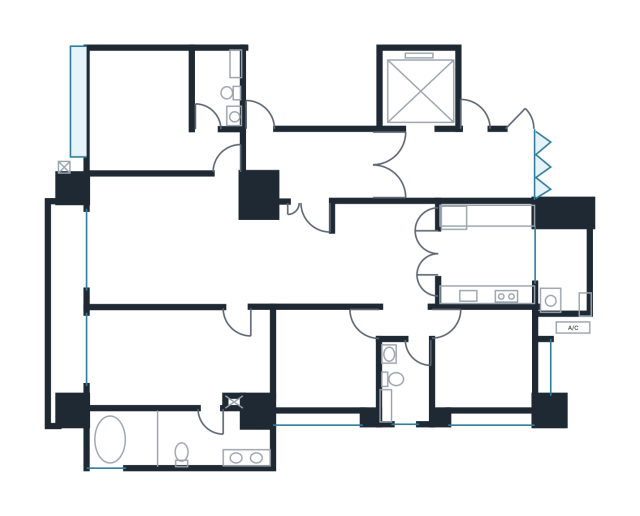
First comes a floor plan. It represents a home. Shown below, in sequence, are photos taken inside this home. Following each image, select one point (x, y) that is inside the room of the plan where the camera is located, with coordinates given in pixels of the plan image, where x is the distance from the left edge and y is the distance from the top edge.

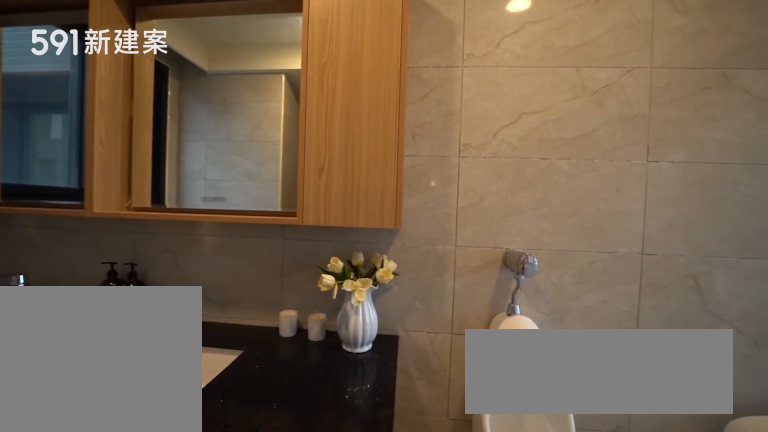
(172, 441)
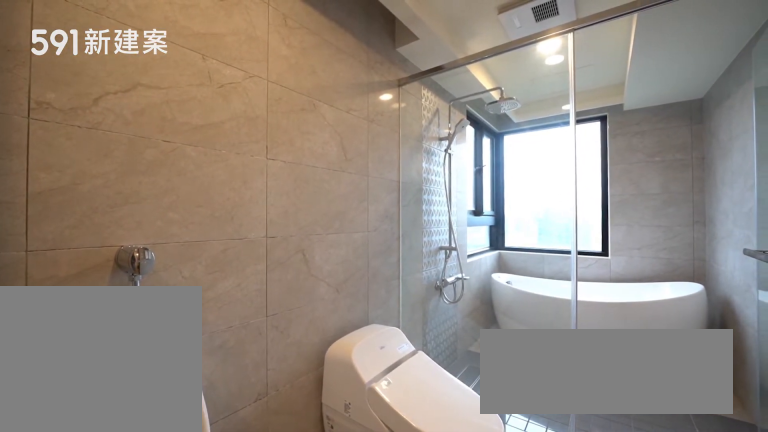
(172, 441)
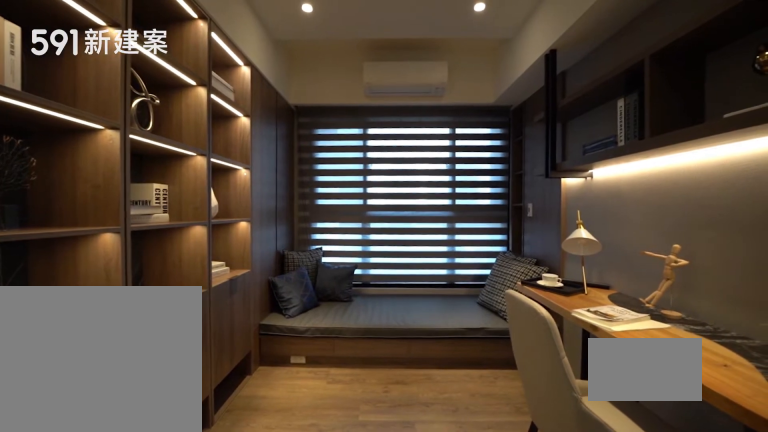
(326, 358)
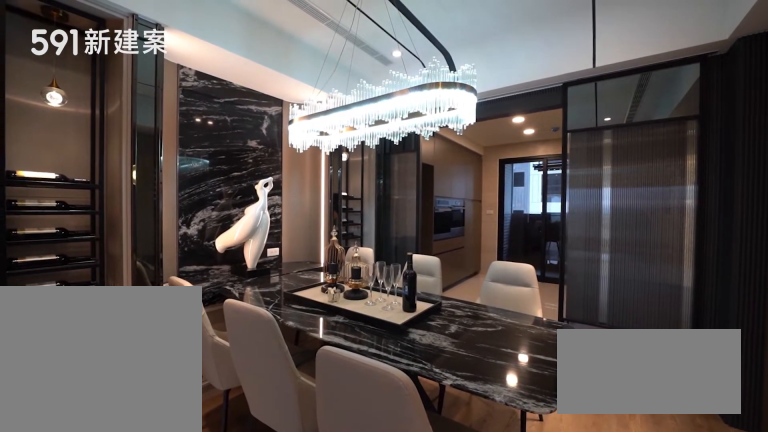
(381, 252)
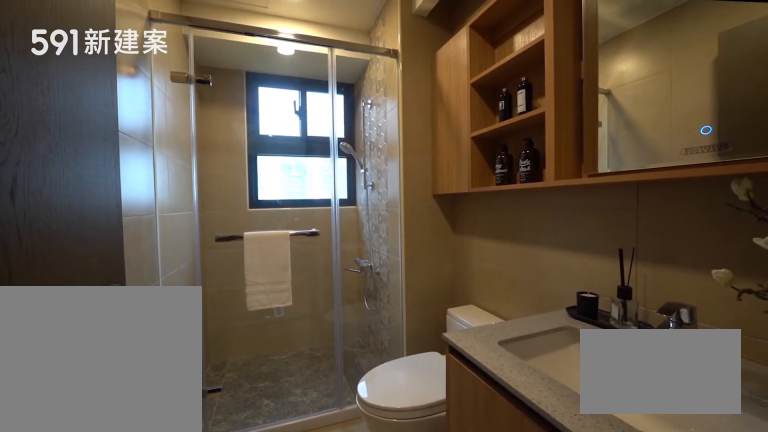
(406, 383)
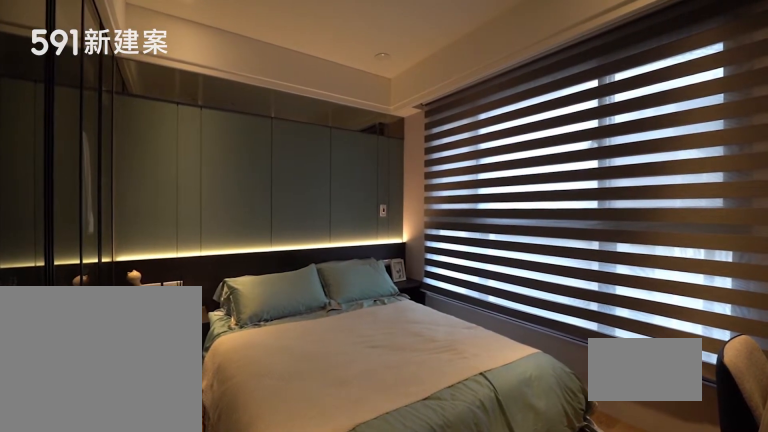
(484, 359)
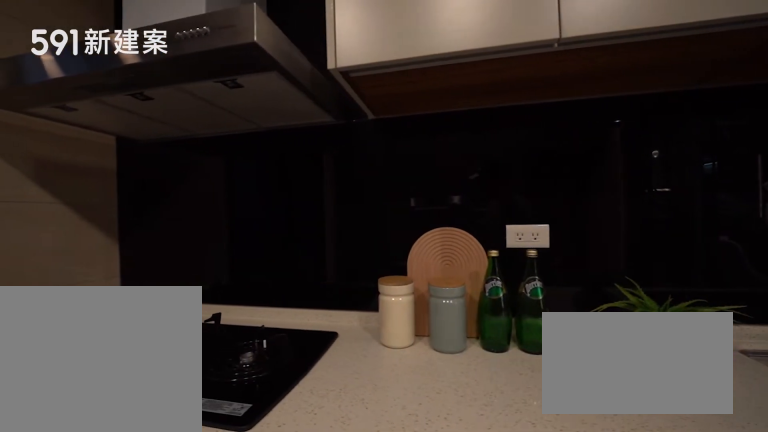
(487, 255)
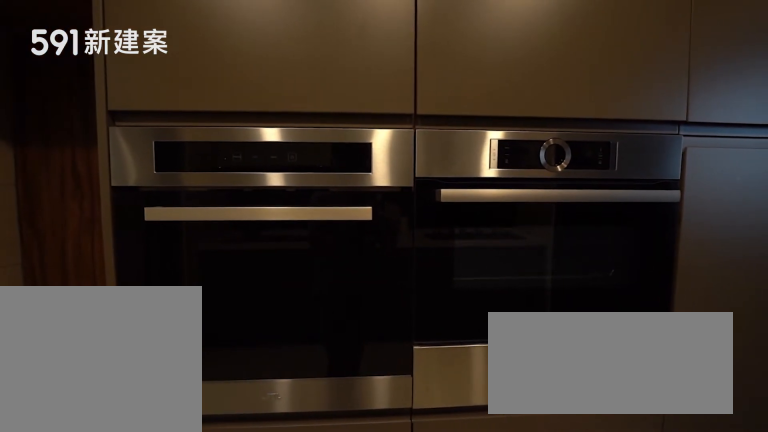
(487, 255)
